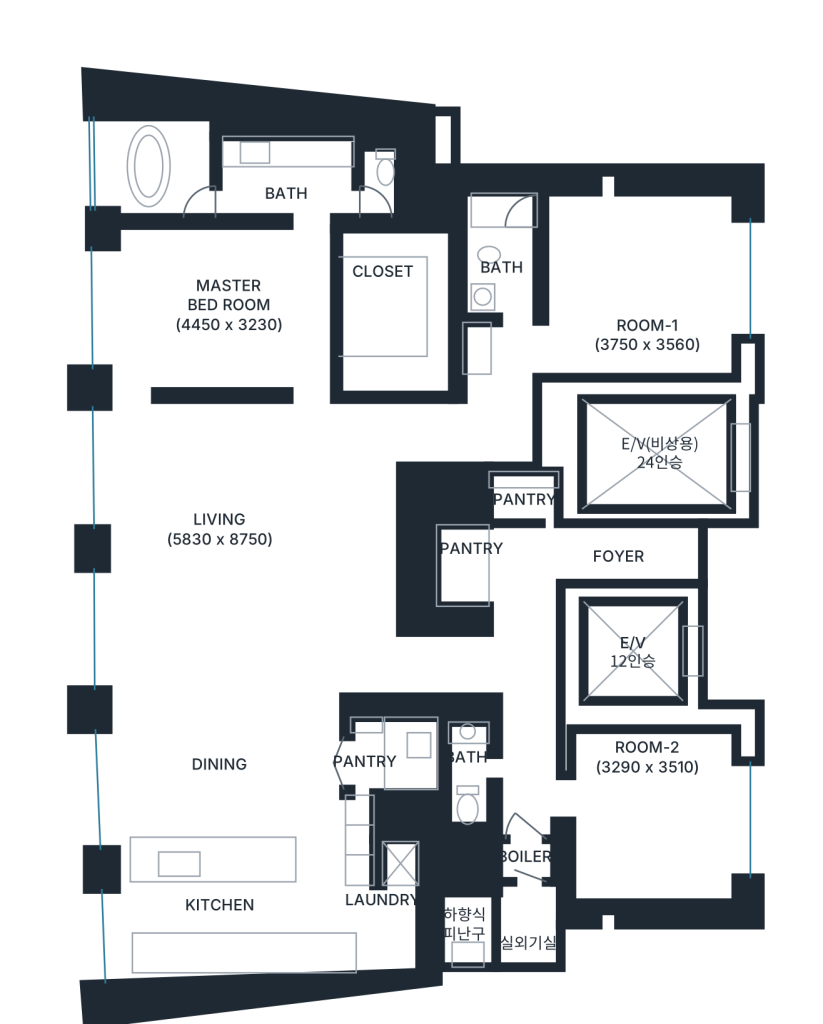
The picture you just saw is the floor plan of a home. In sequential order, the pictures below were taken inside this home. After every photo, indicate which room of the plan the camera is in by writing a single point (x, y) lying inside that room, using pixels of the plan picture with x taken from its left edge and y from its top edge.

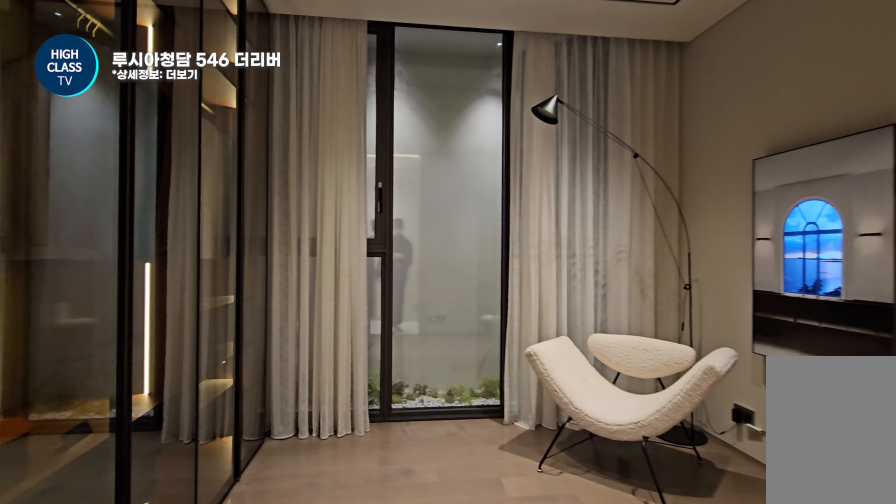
(650, 813)
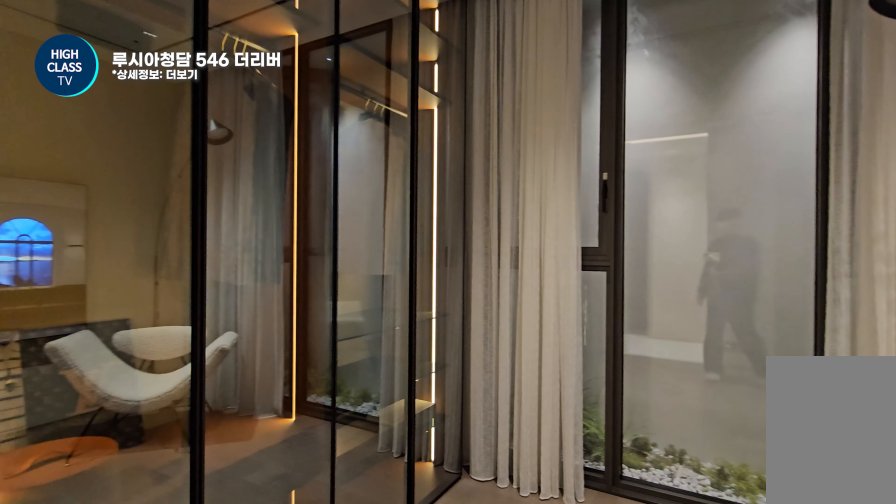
(650, 813)
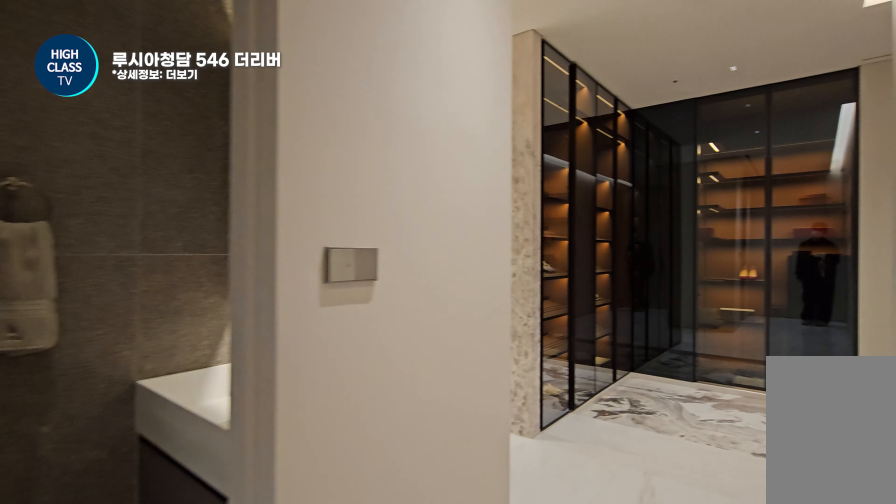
(470, 767)
